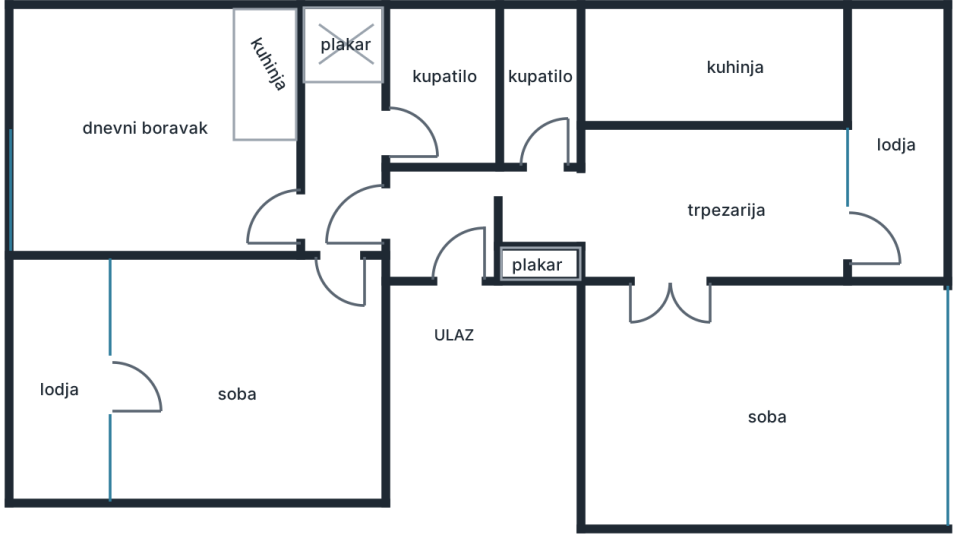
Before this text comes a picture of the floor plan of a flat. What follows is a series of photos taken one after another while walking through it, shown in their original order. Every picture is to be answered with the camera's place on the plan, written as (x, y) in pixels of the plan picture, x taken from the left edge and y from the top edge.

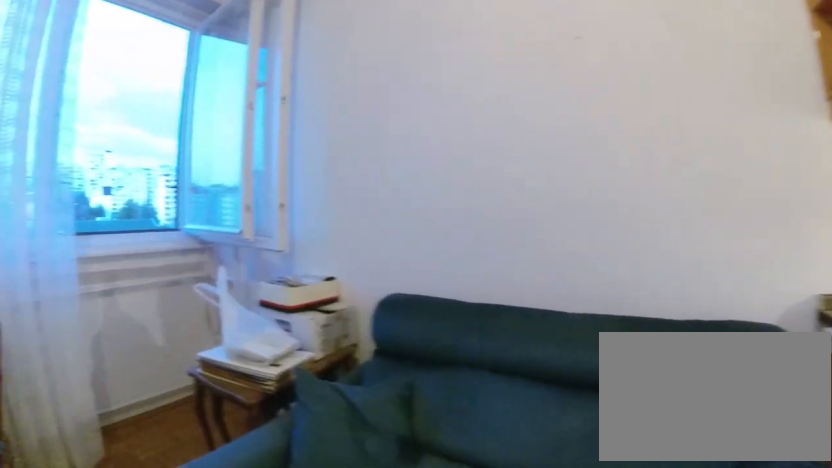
(204, 100)
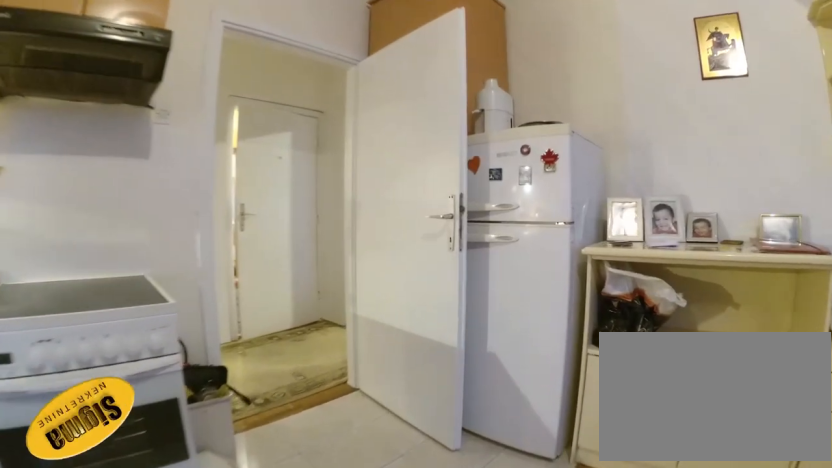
(139, 137)
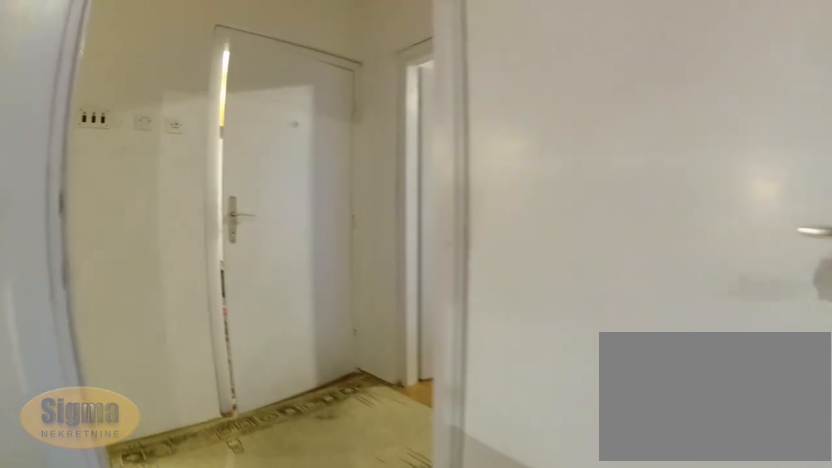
(251, 198)
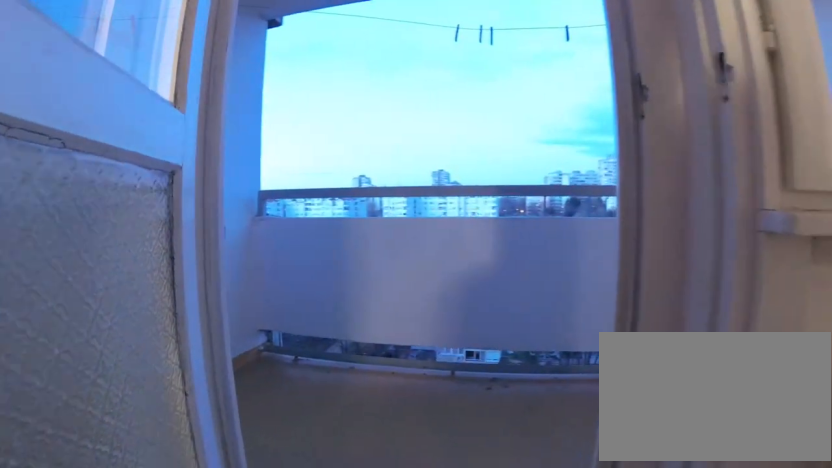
(163, 411)
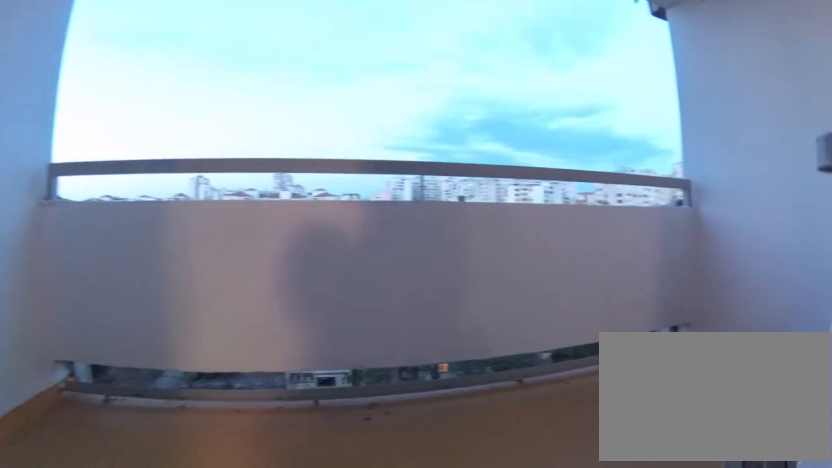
(120, 410)
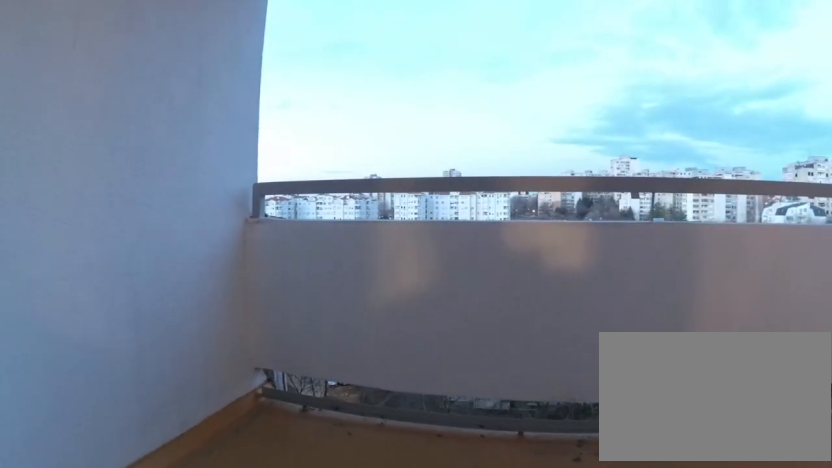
(113, 429)
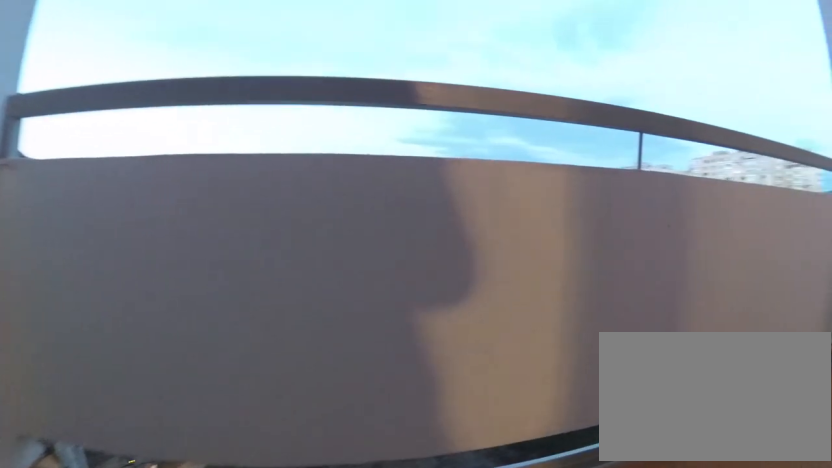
(85, 447)
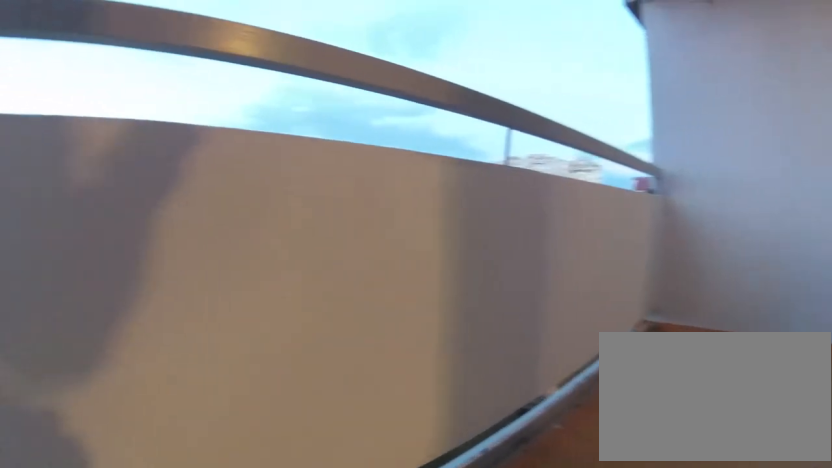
(74, 452)
